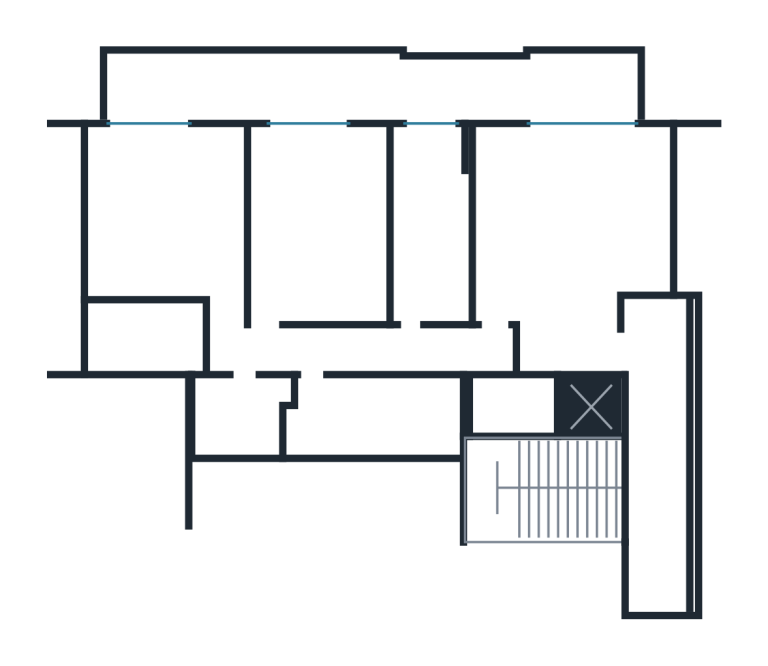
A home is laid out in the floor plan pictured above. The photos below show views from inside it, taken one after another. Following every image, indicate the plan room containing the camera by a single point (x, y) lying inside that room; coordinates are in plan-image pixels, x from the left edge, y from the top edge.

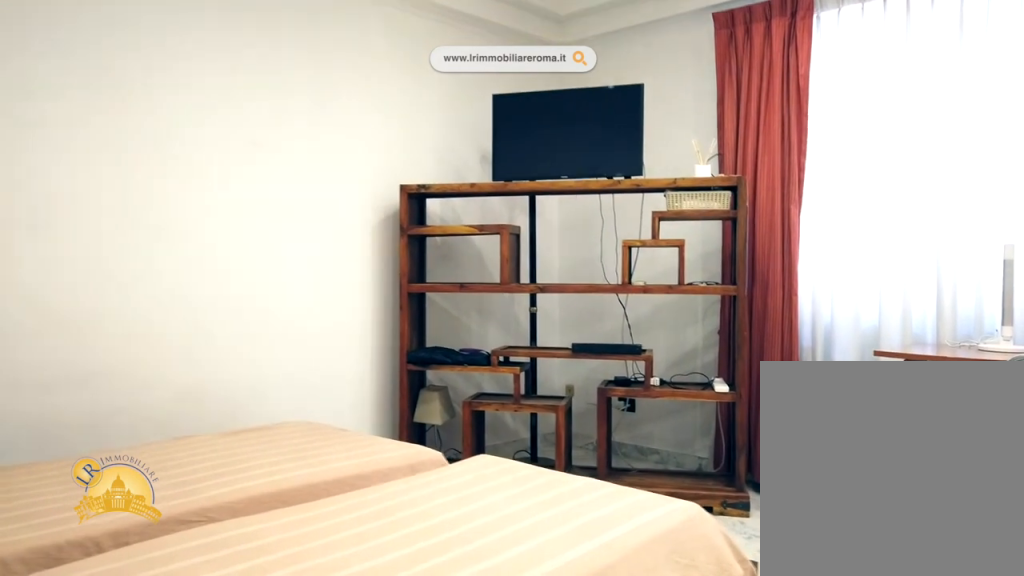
(572, 230)
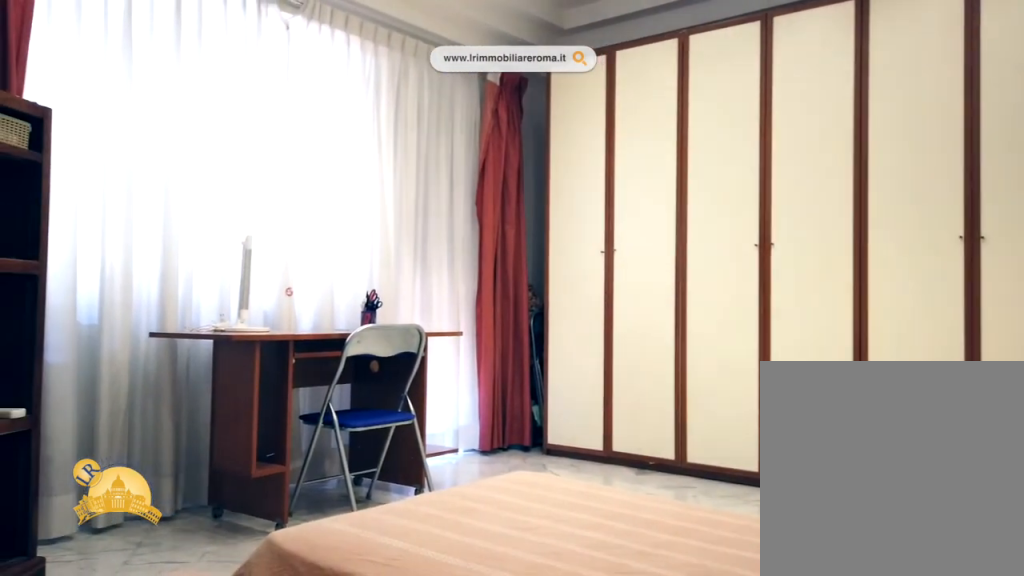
(572, 230)
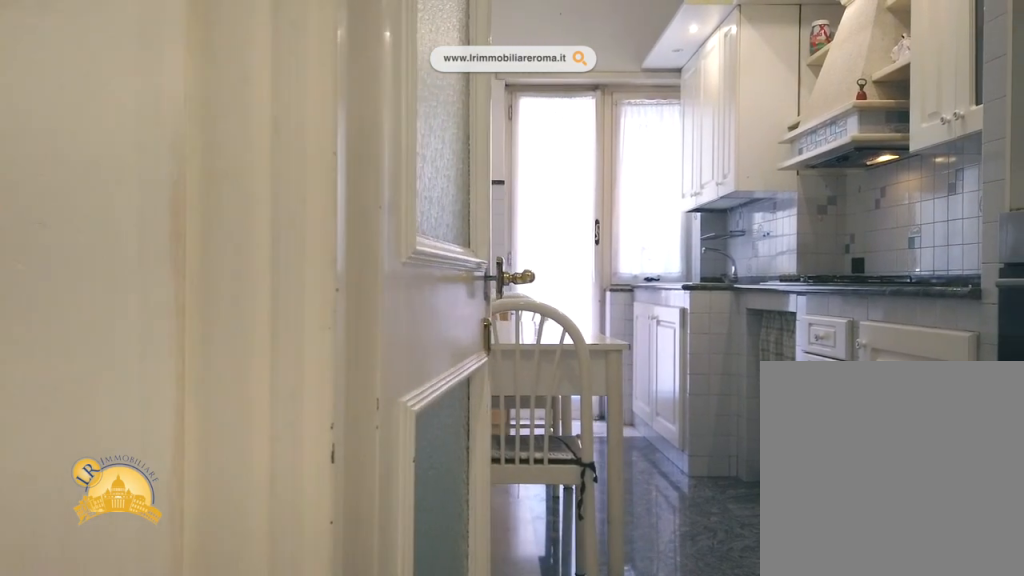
(431, 230)
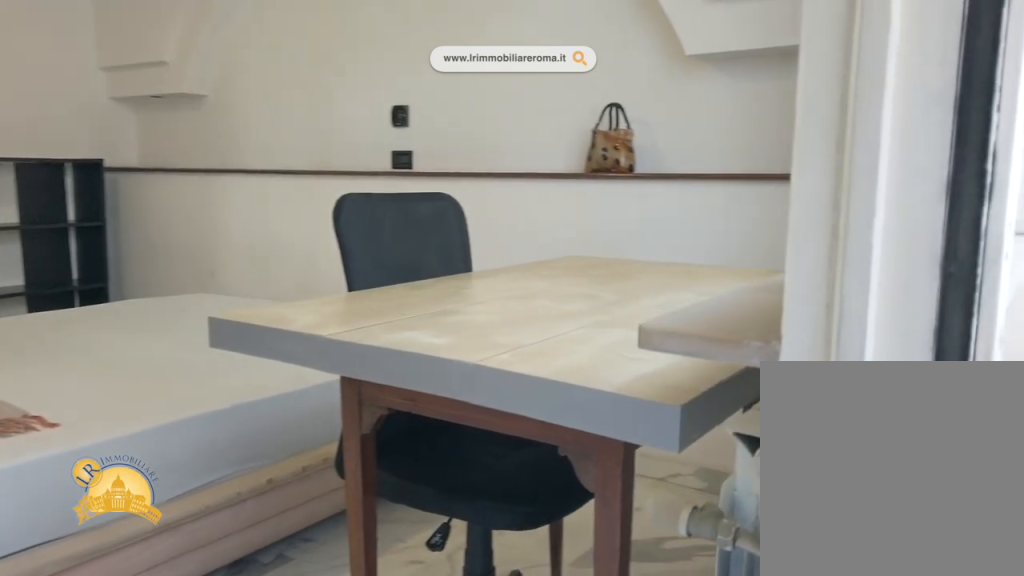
(165, 224)
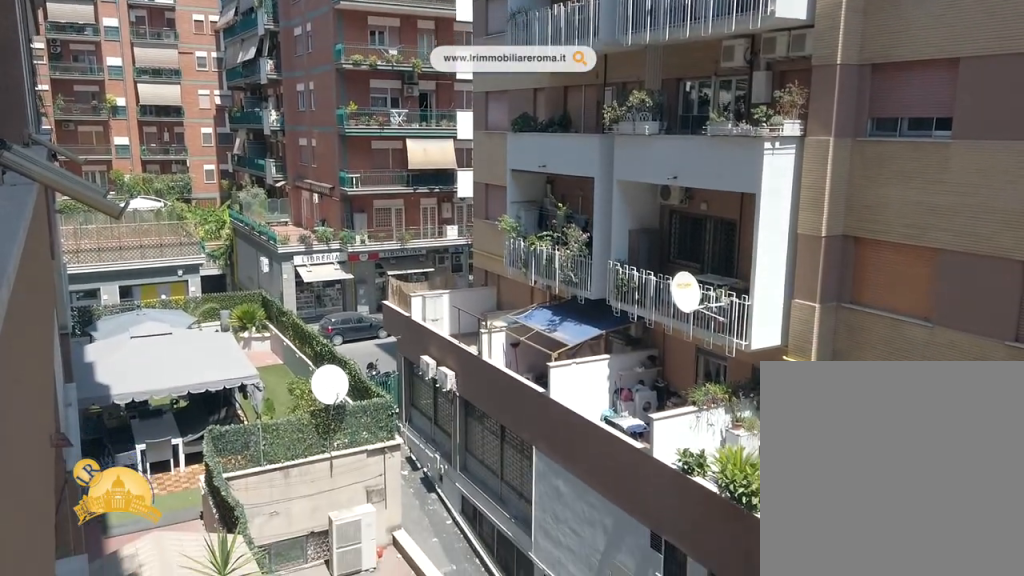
(372, 87)
